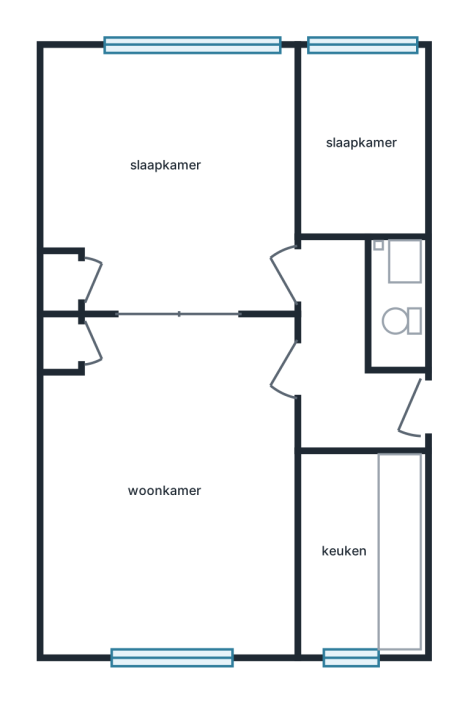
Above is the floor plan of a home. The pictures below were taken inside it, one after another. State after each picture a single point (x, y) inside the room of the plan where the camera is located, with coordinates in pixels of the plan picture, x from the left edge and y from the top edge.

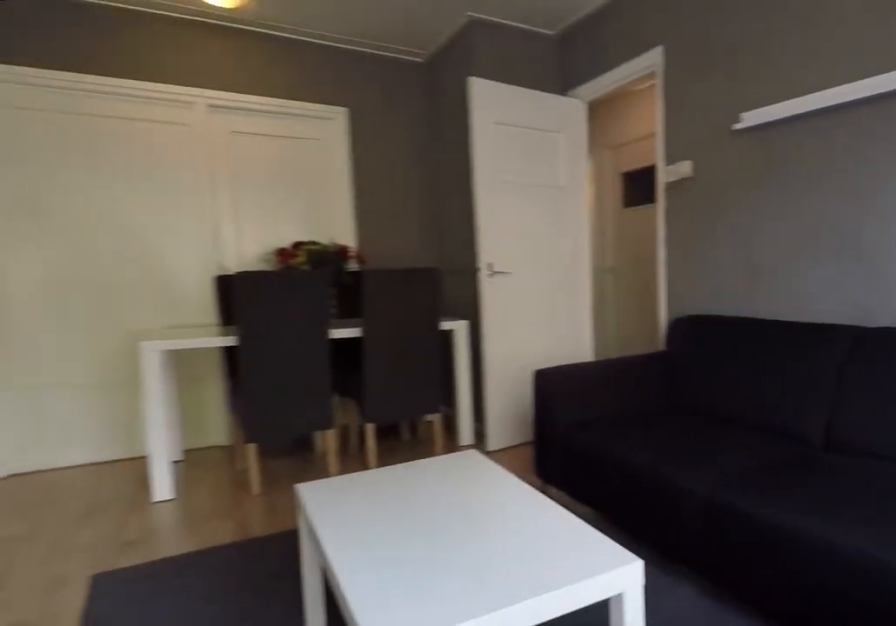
(174, 487)
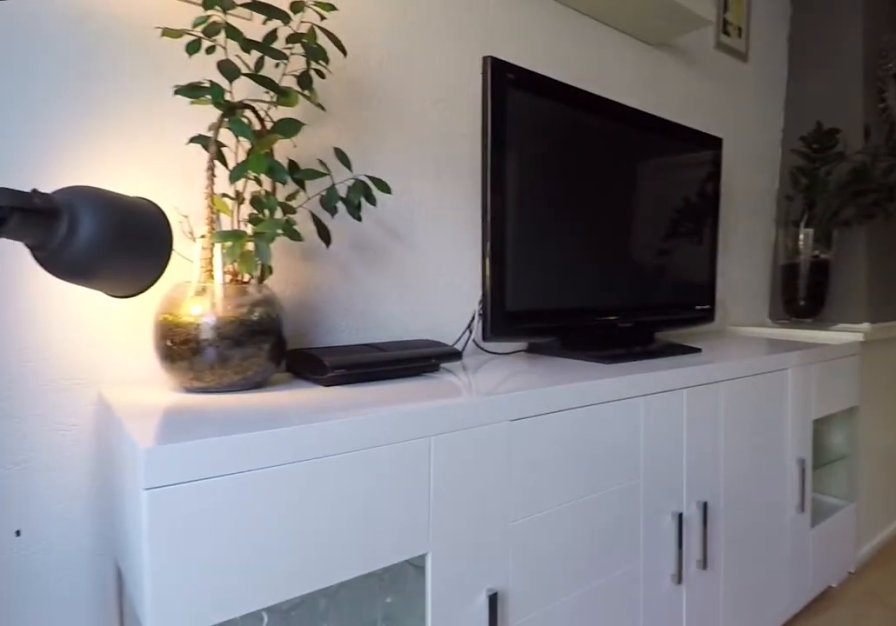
(174, 487)
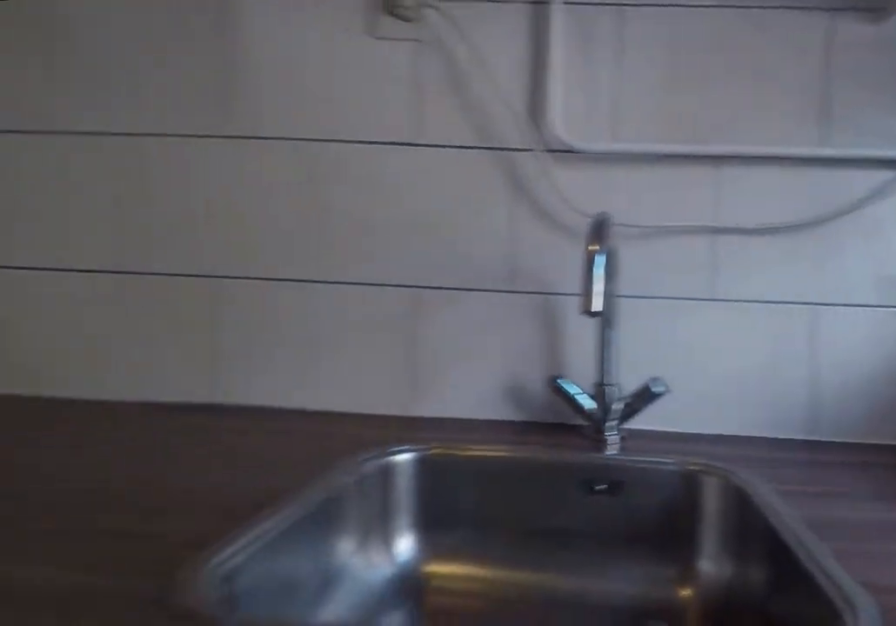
(360, 552)
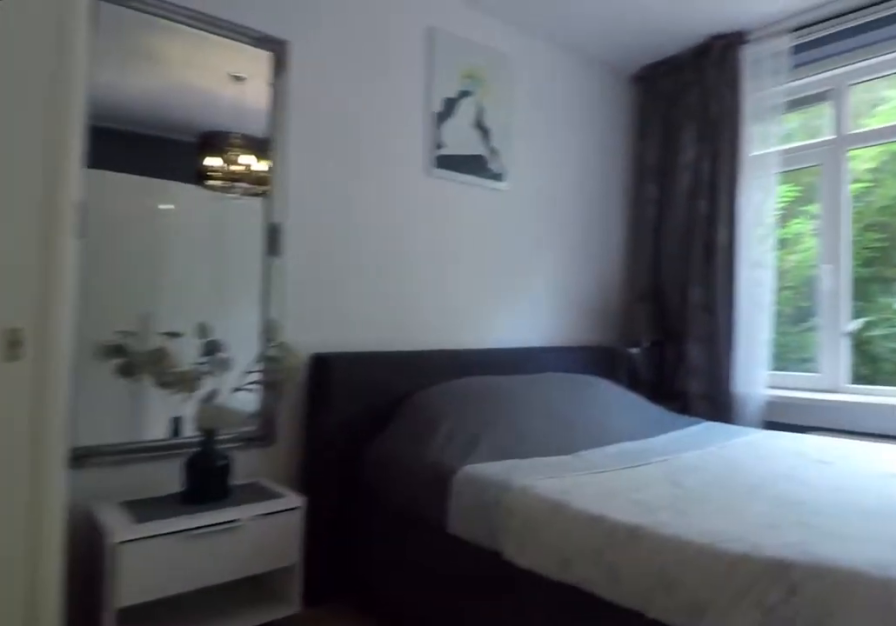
(176, 179)
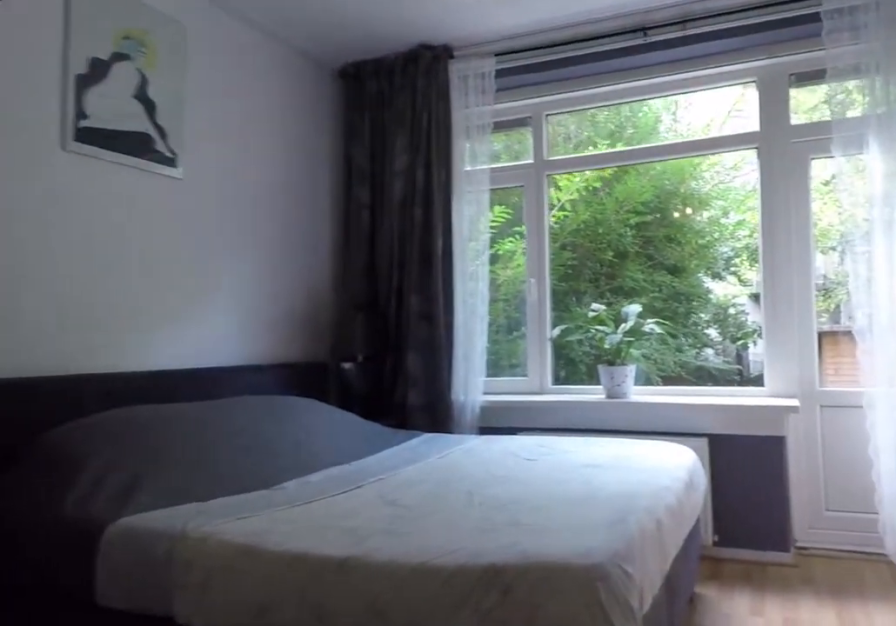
(176, 179)
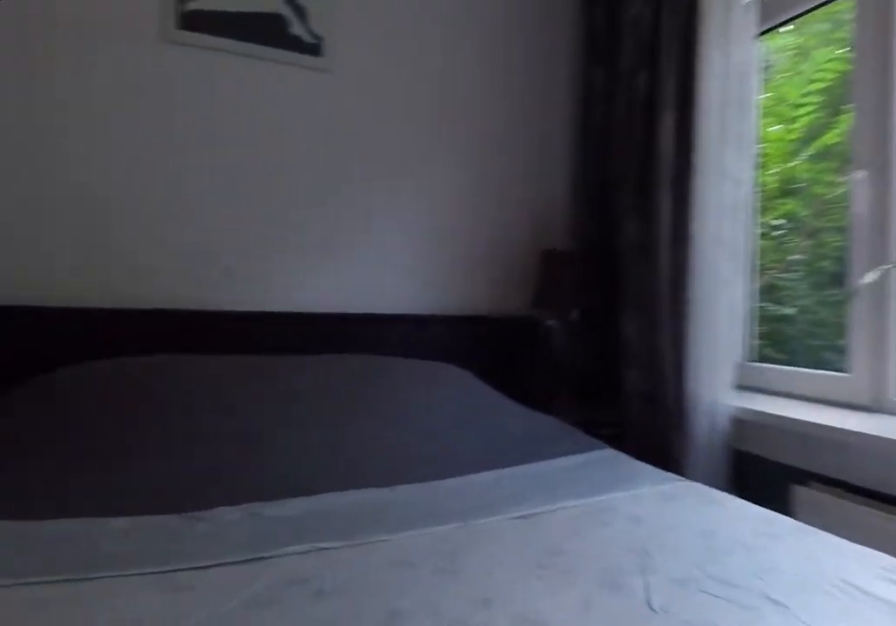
(176, 179)
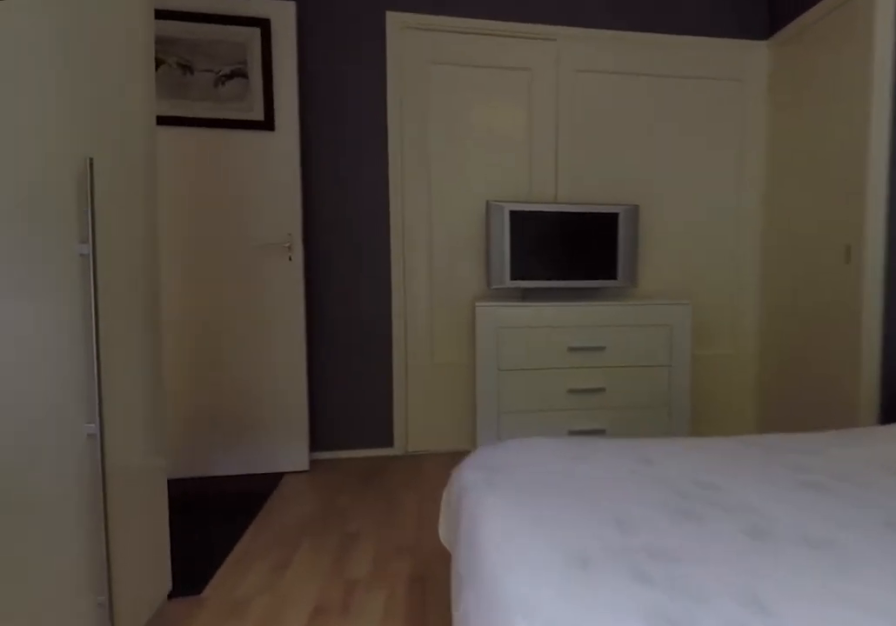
(176, 179)
